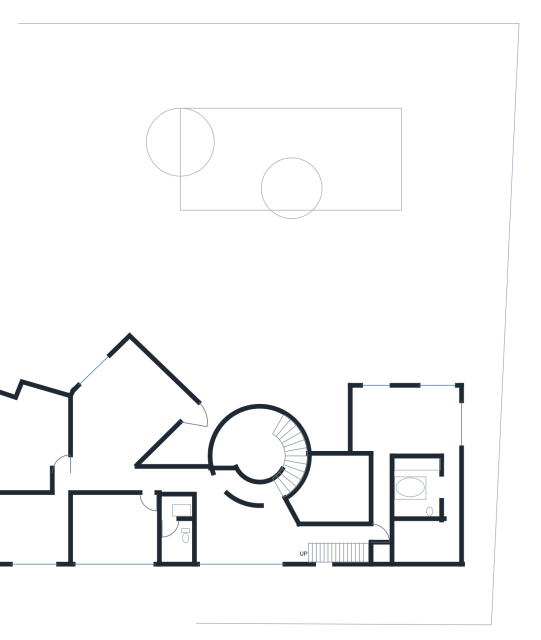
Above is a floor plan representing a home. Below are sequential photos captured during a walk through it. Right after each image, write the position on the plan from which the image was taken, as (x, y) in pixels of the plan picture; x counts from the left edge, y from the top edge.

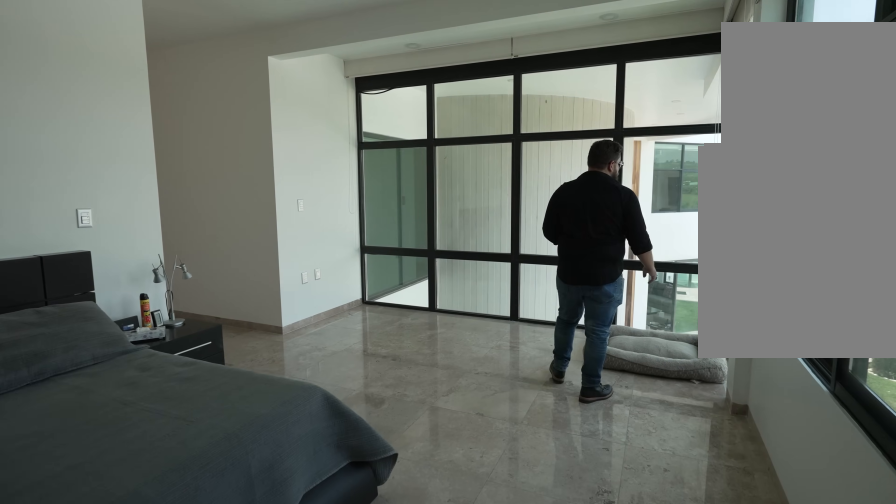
(428, 399)
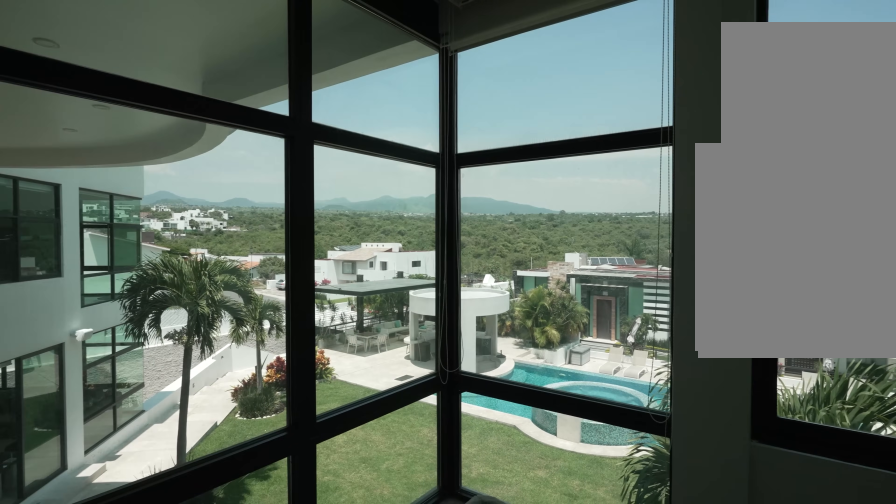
(397, 400)
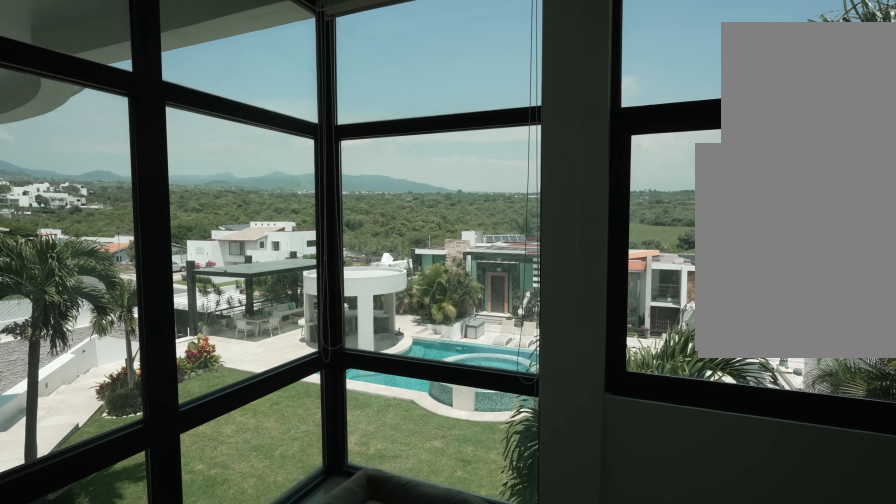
(396, 400)
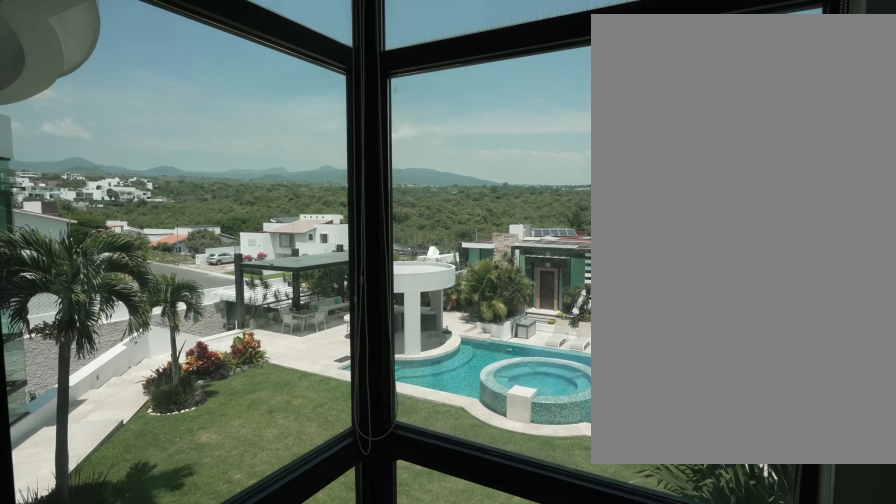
(396, 400)
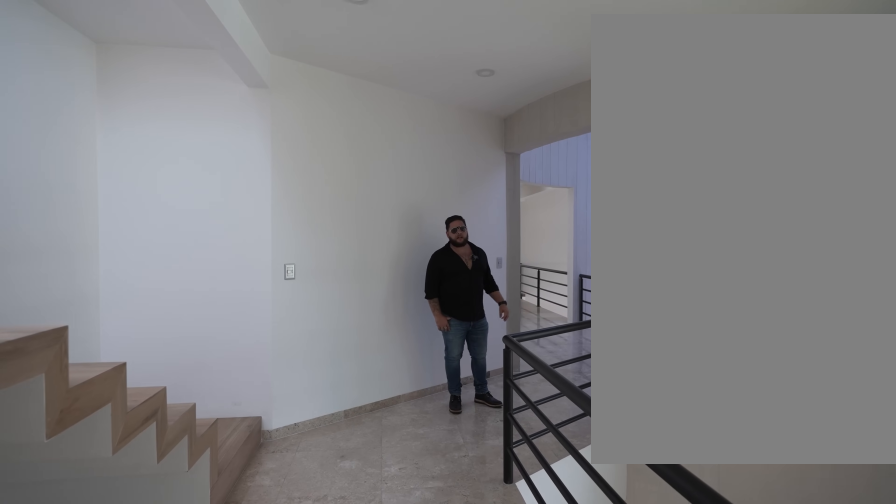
(350, 531)
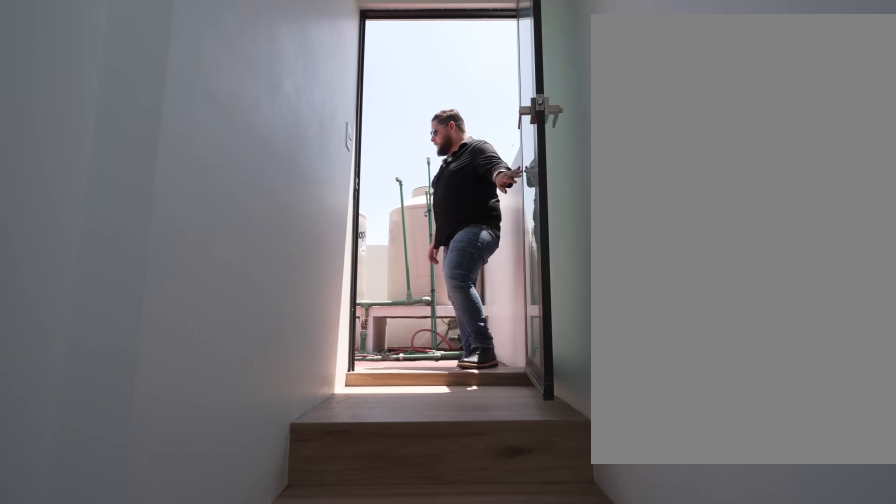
(322, 553)
